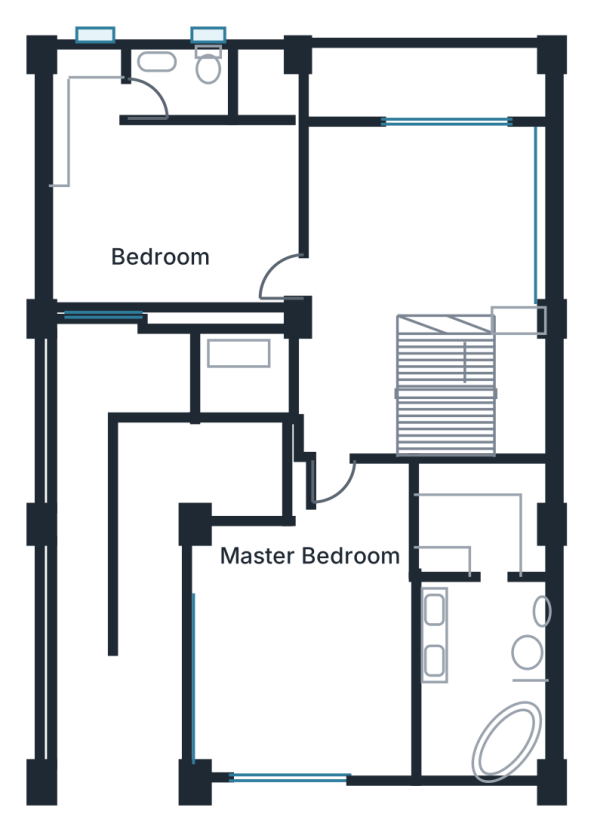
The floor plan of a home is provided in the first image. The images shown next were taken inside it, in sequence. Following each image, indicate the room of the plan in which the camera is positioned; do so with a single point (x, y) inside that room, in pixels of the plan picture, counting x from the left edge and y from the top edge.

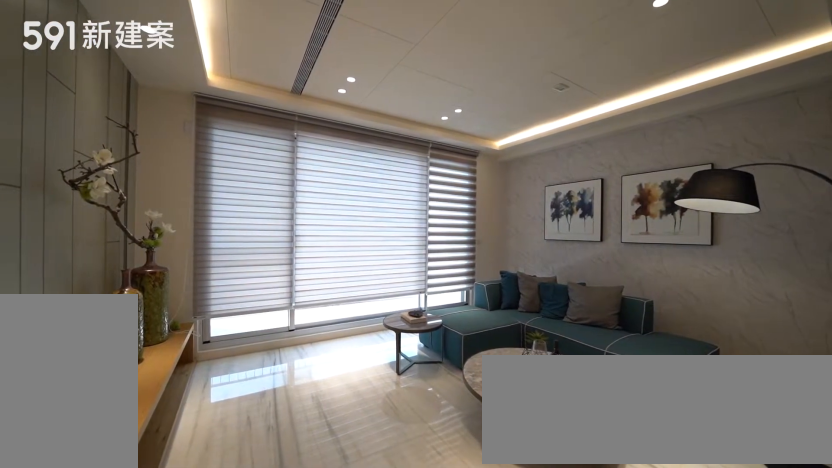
(432, 224)
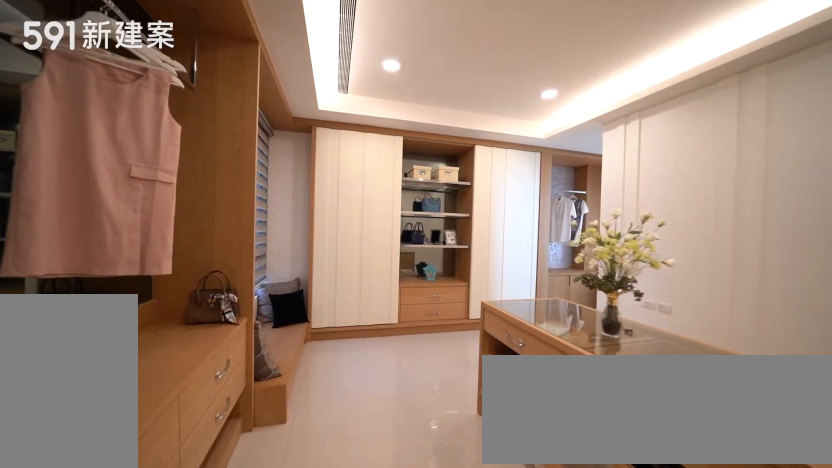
(157, 204)
